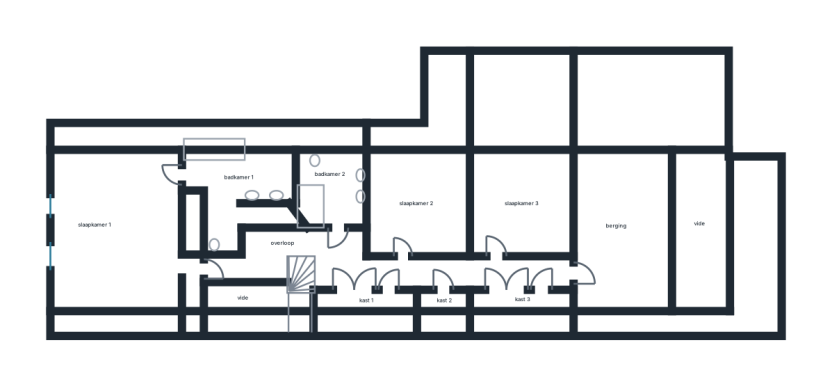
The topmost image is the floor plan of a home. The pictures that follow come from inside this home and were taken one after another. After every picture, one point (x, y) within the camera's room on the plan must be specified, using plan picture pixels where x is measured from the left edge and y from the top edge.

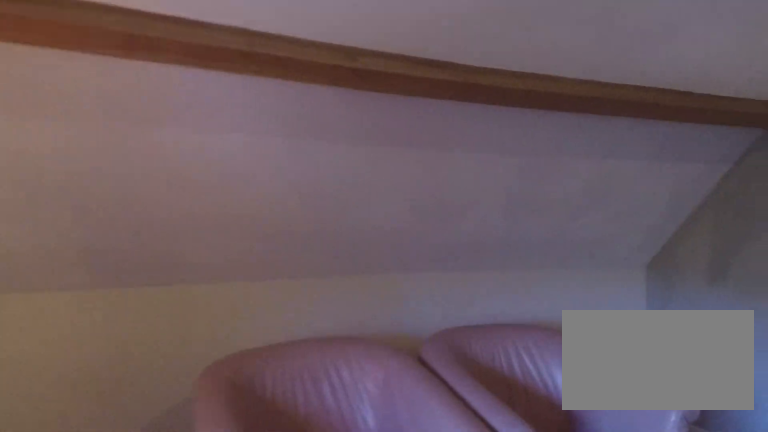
(123, 233)
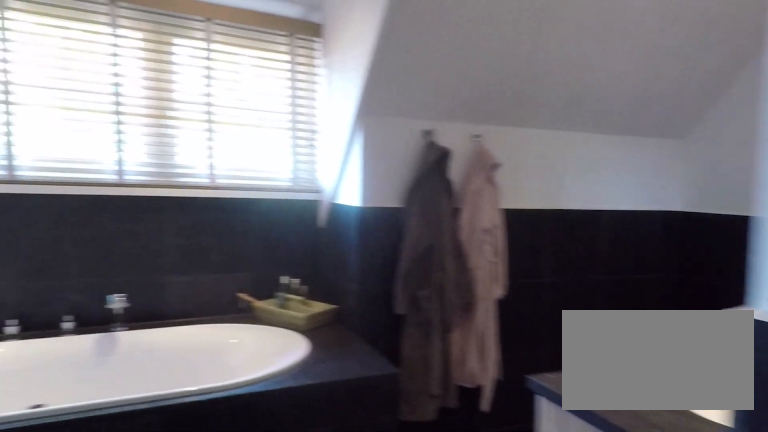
(240, 185)
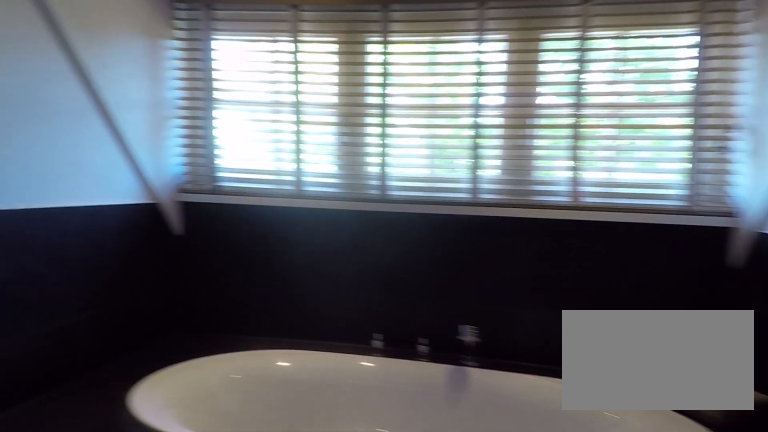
(240, 185)
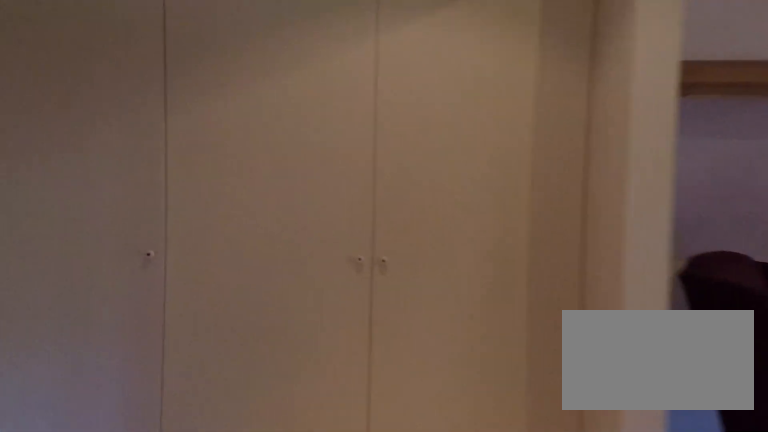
(123, 233)
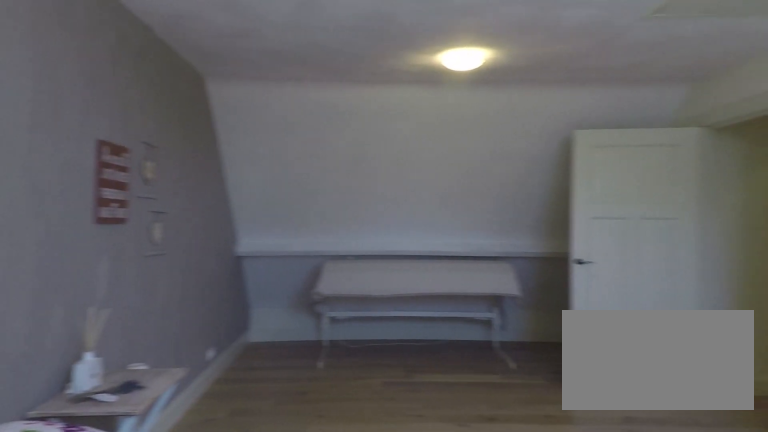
(624, 230)
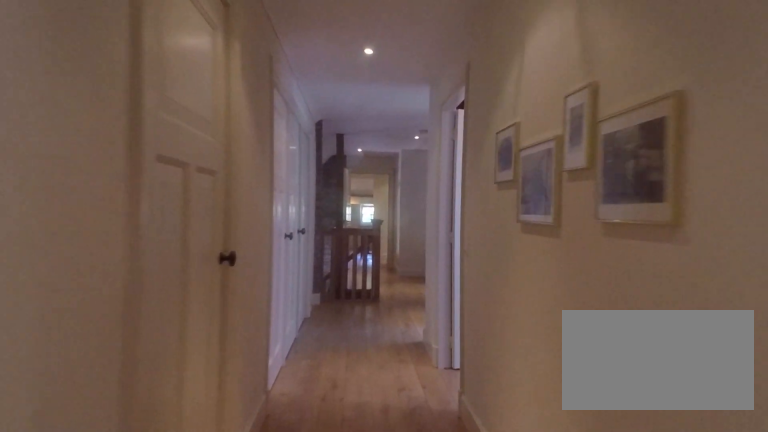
(371, 264)
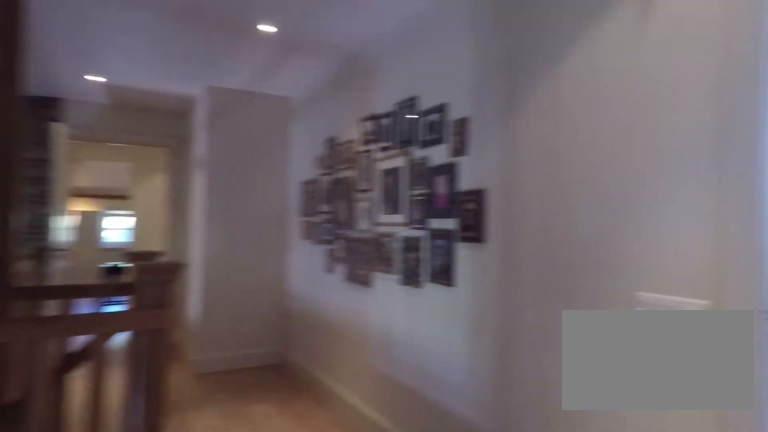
(371, 264)
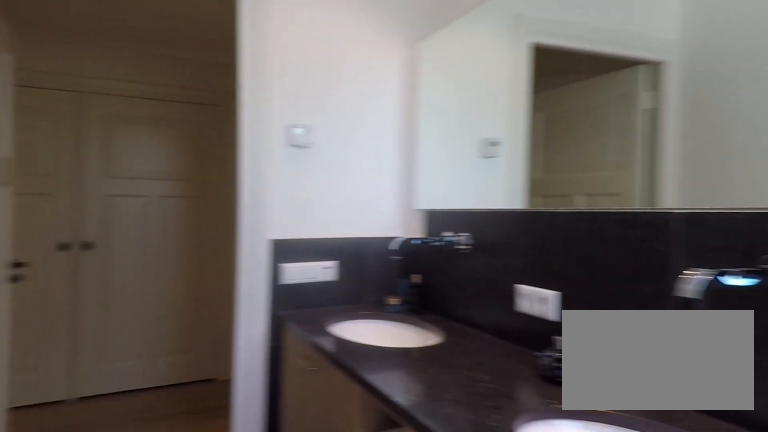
(331, 187)
